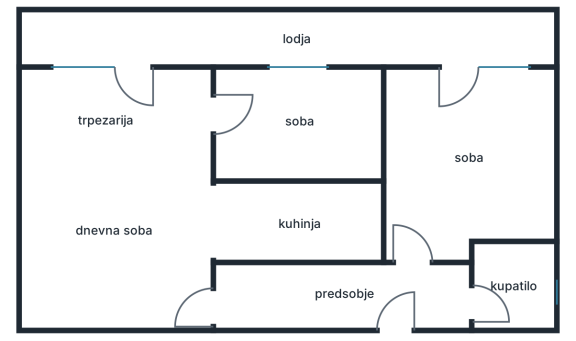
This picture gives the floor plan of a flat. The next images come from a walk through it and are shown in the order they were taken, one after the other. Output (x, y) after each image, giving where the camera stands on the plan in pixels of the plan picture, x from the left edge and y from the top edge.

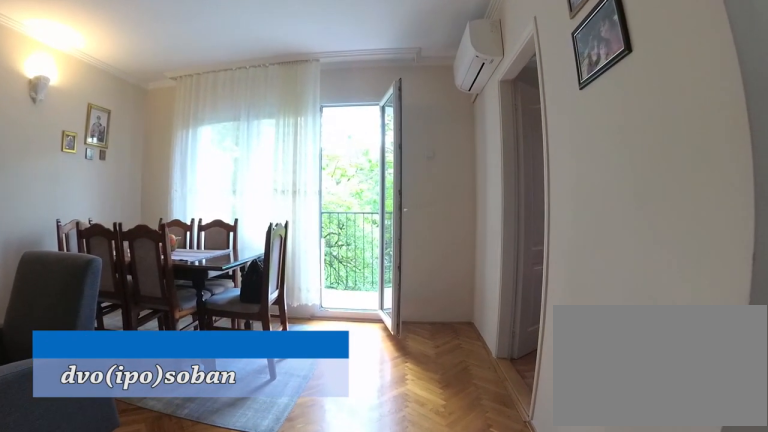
(193, 239)
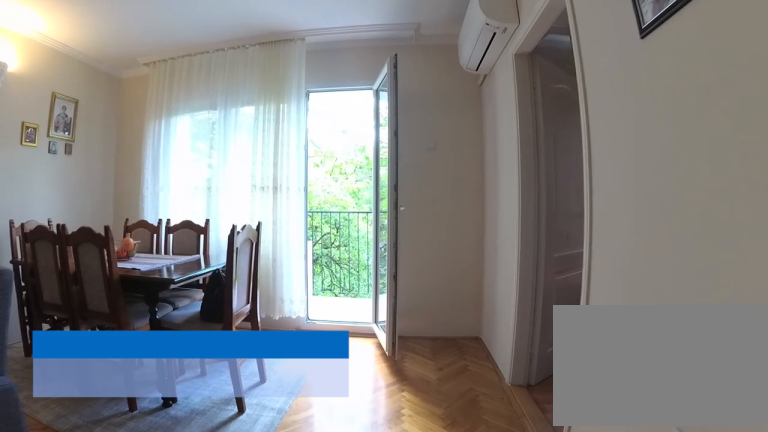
(192, 220)
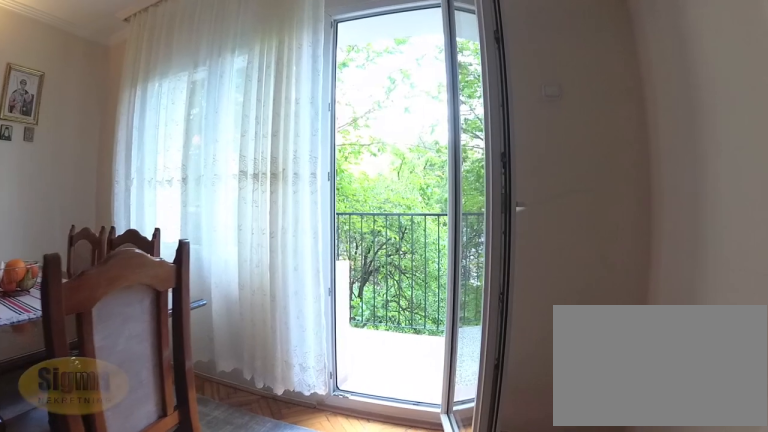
(191, 151)
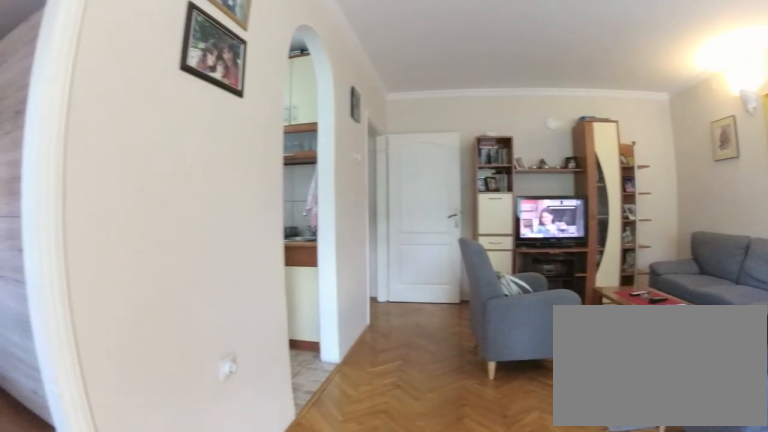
(157, 126)
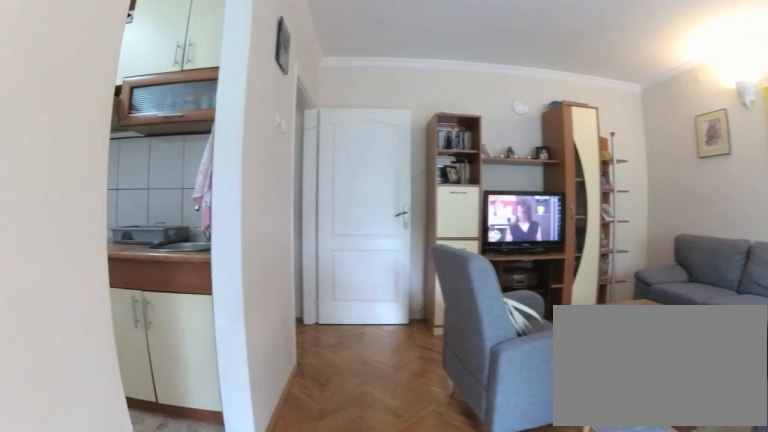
(191, 150)
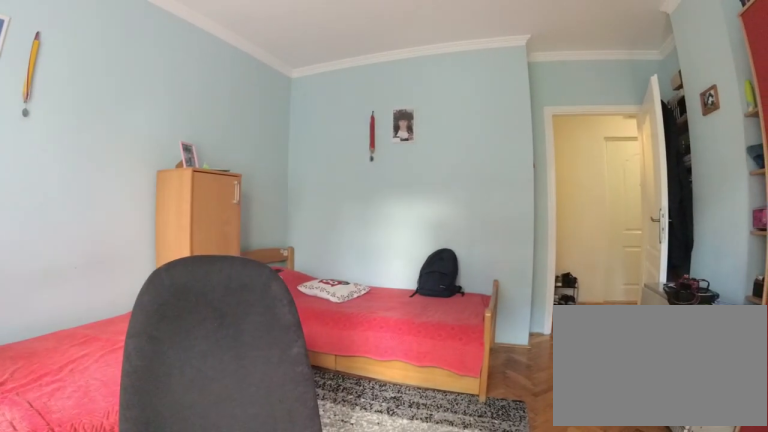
(418, 102)
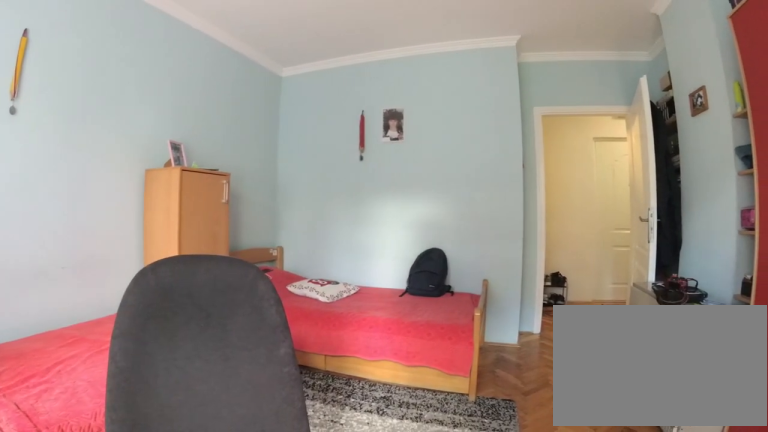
(418, 102)
